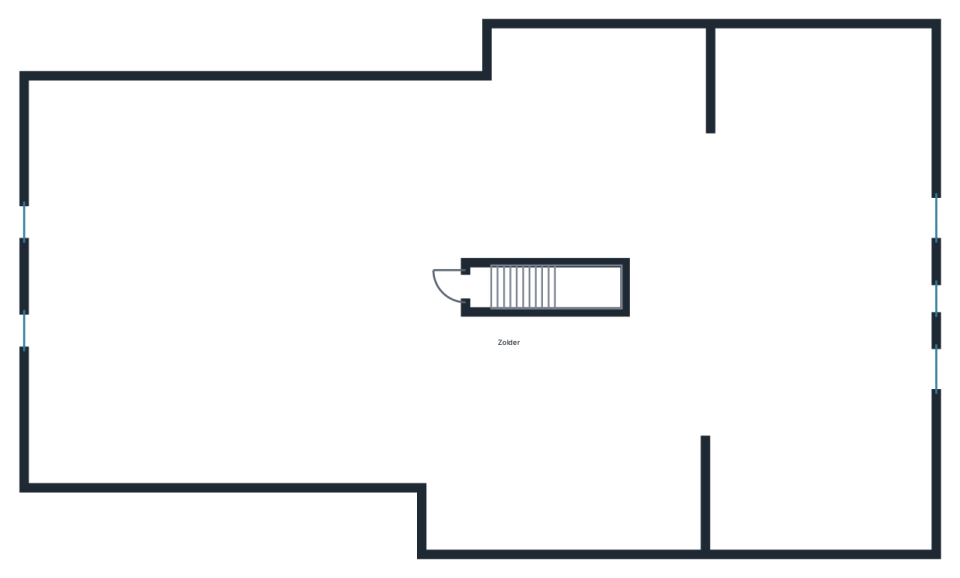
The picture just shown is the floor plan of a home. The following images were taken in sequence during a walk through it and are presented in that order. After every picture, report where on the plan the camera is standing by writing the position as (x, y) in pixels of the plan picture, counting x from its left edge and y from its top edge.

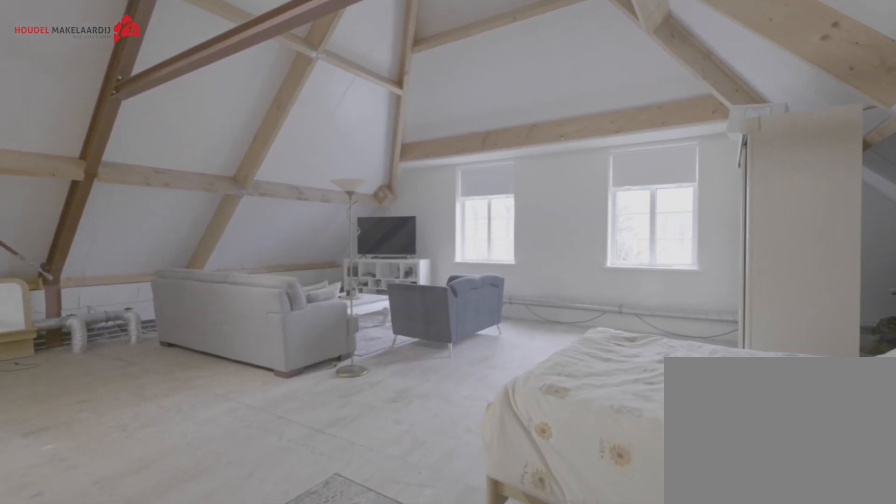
(271, 203)
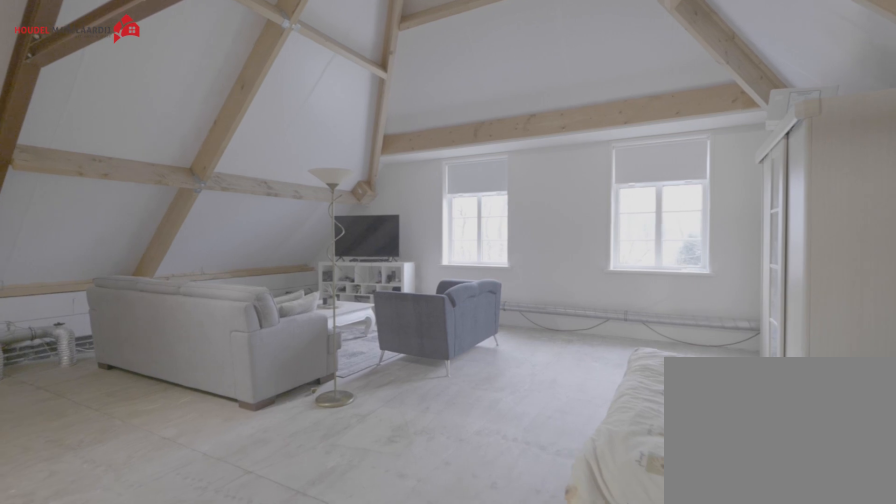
(258, 212)
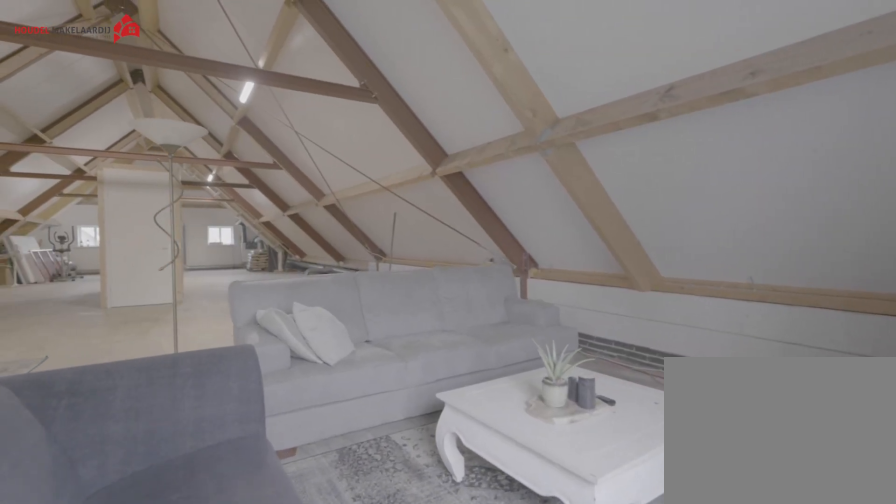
(96, 379)
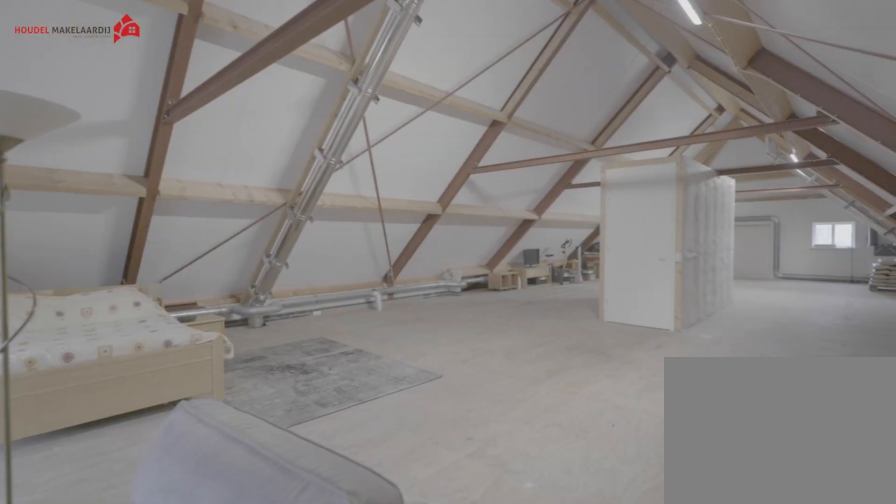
(231, 370)
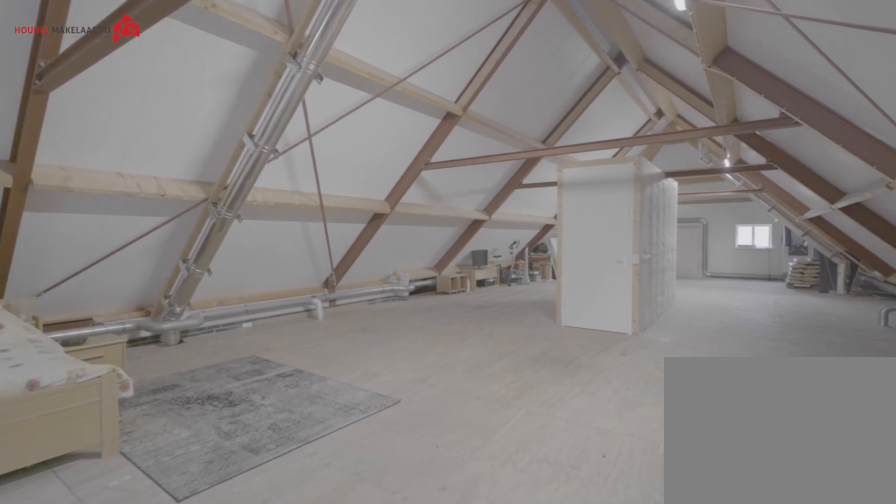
(281, 343)
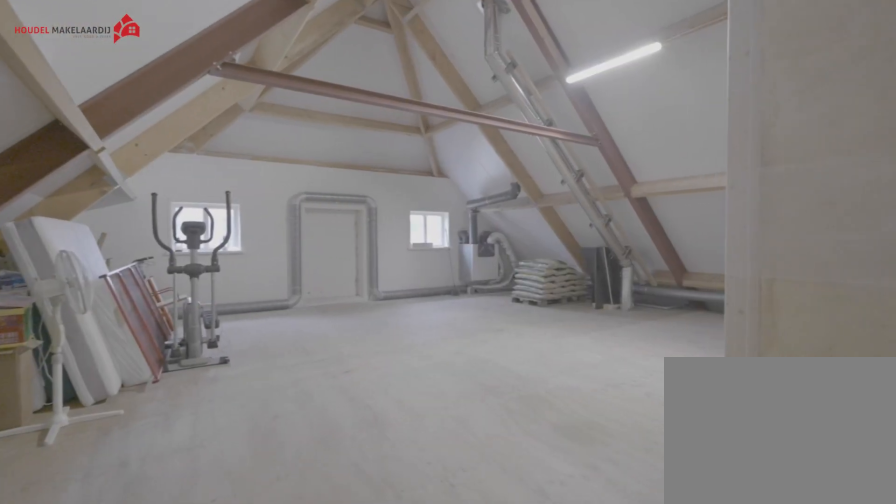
(605, 221)
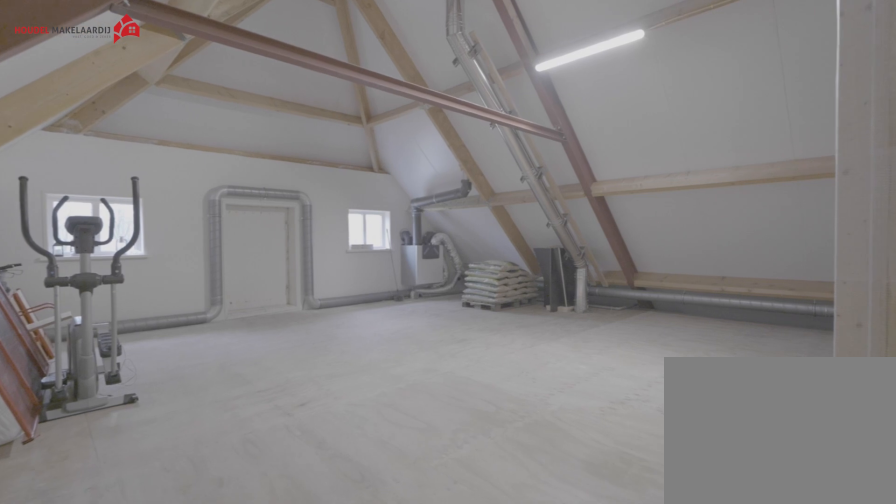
(613, 226)
